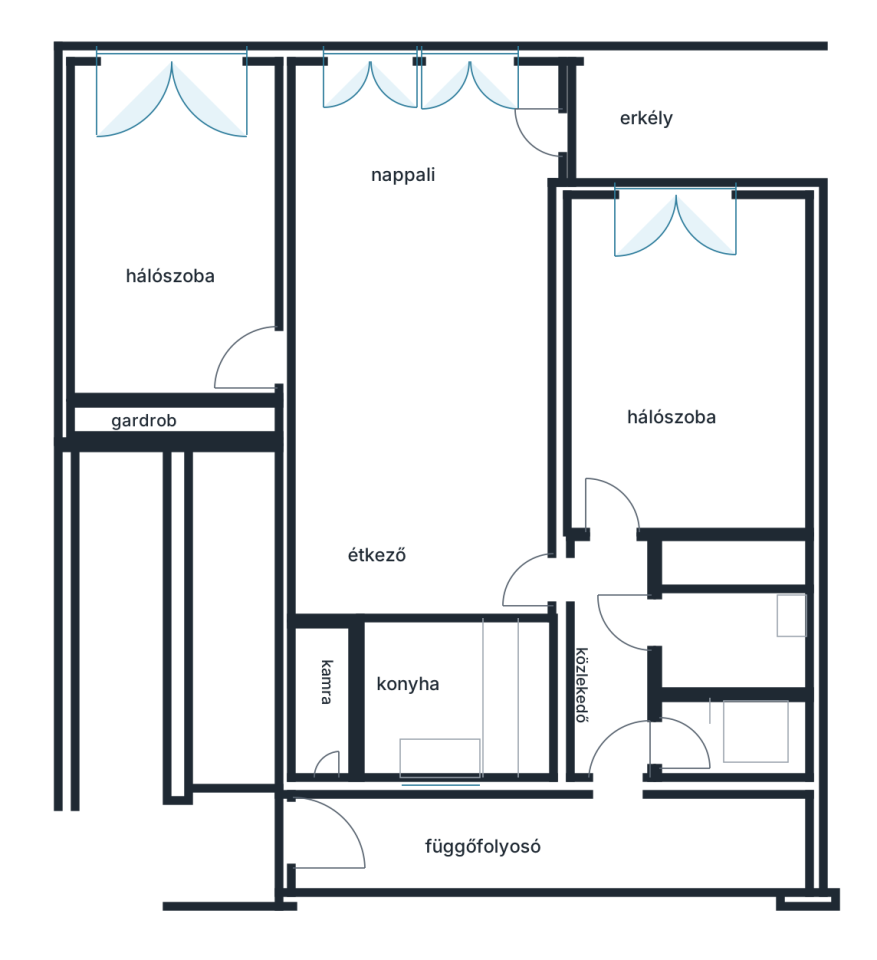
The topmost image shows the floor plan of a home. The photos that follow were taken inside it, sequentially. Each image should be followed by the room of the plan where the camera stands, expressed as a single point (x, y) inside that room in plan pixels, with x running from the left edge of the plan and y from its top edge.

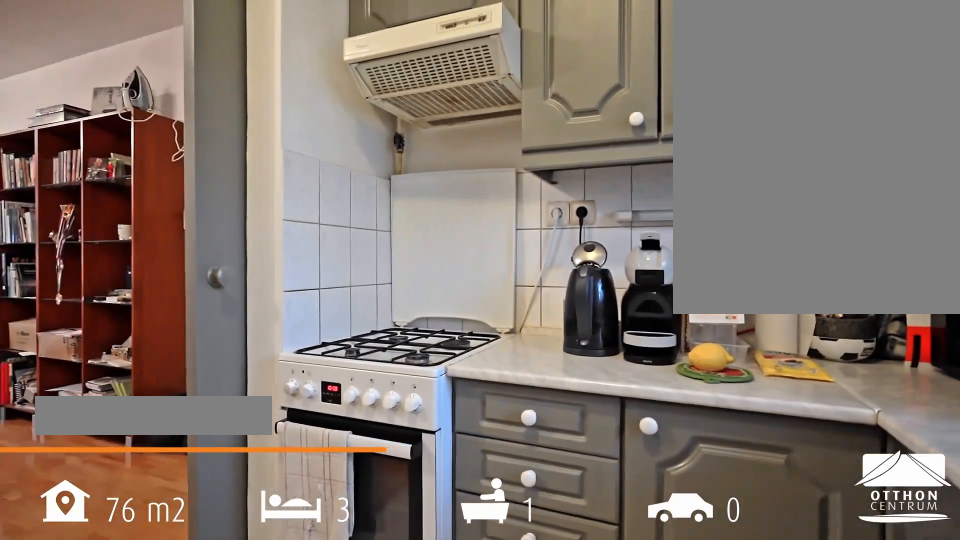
(427, 699)
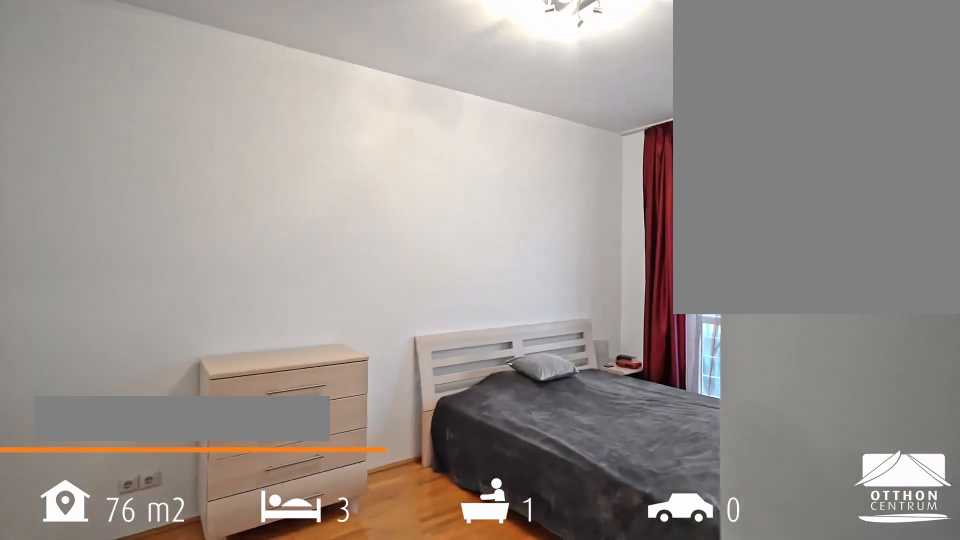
(169, 245)
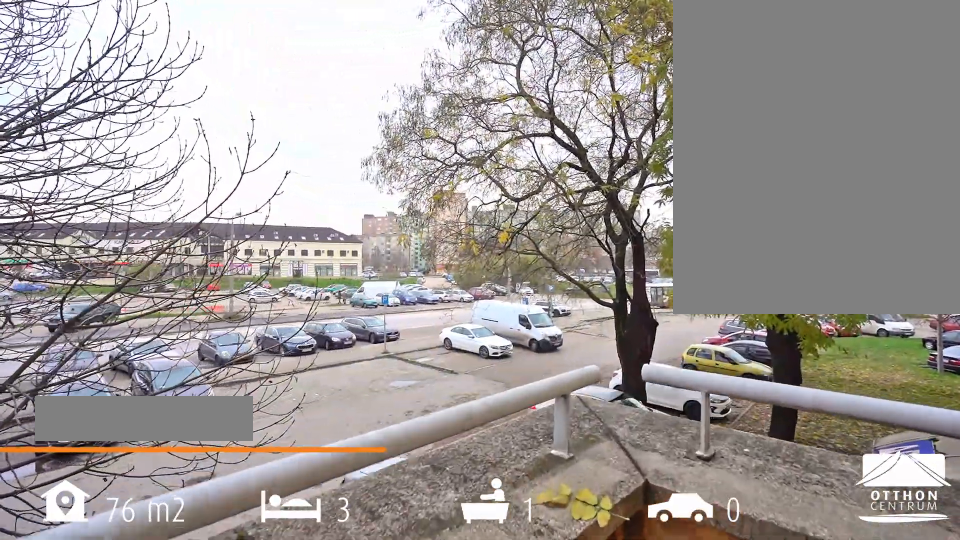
(695, 110)
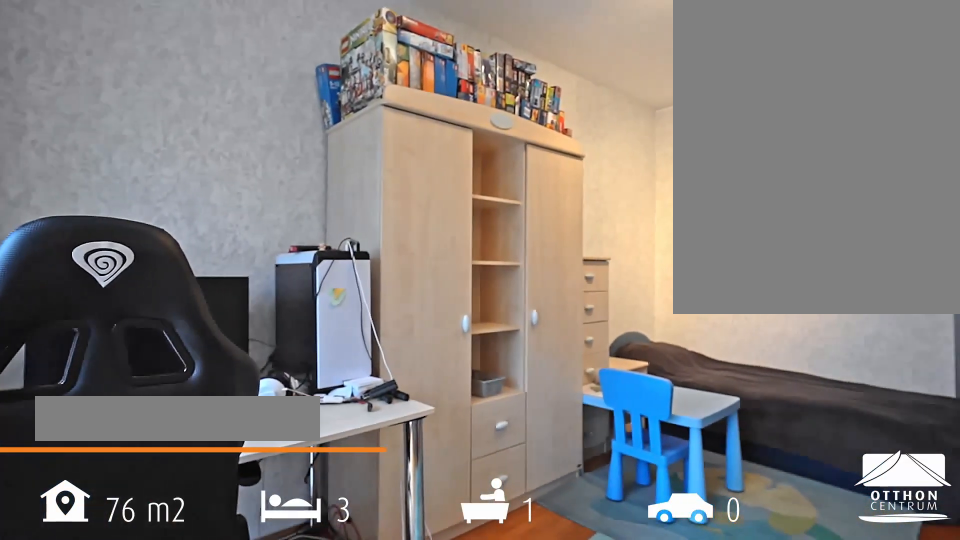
(684, 351)
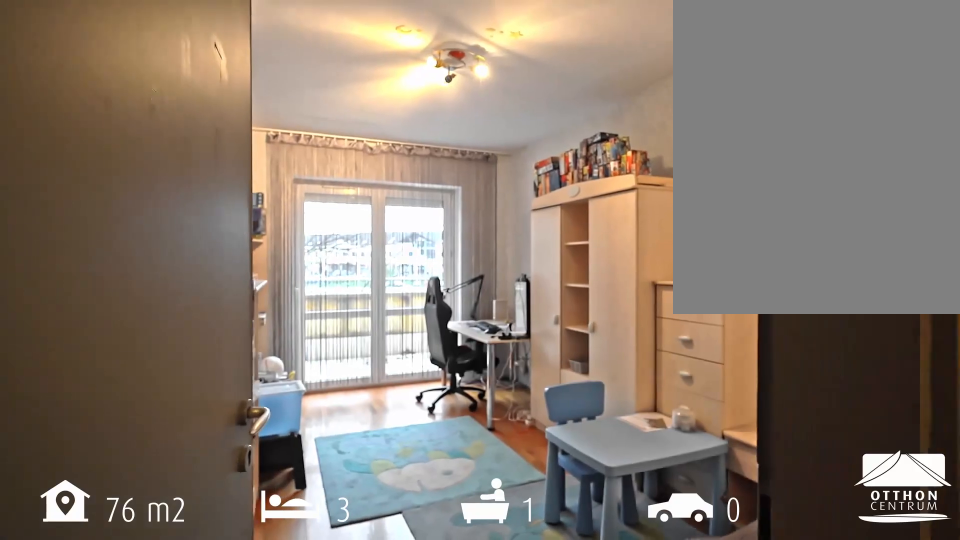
(684, 352)
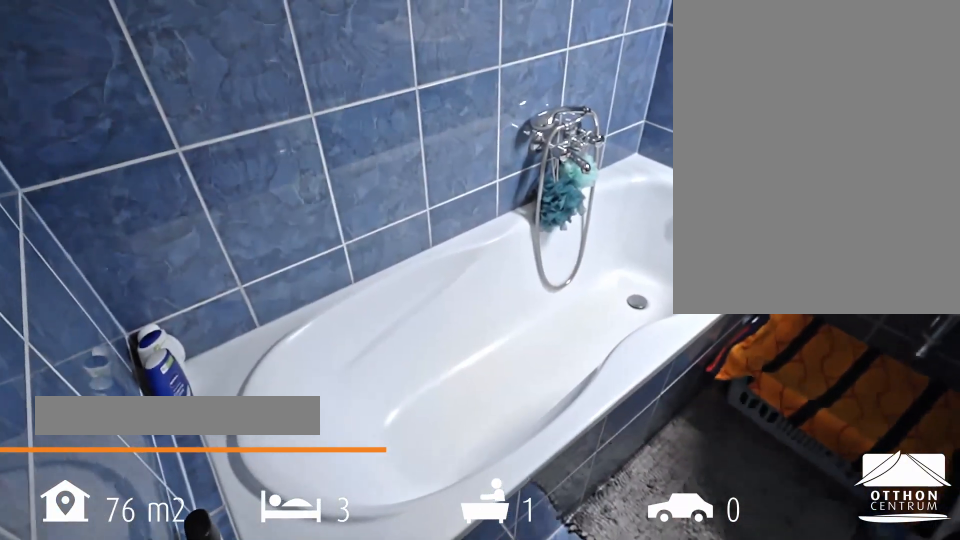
(727, 622)
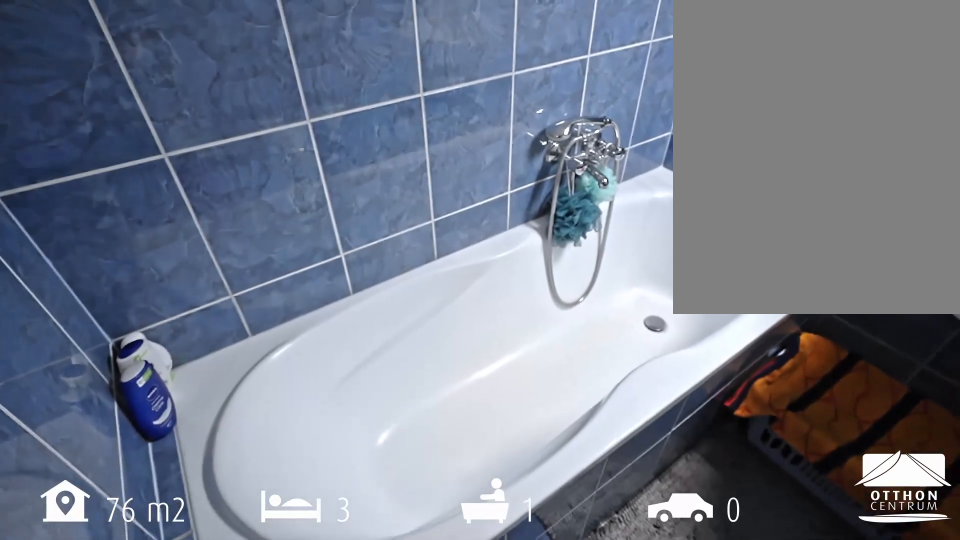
(727, 622)
